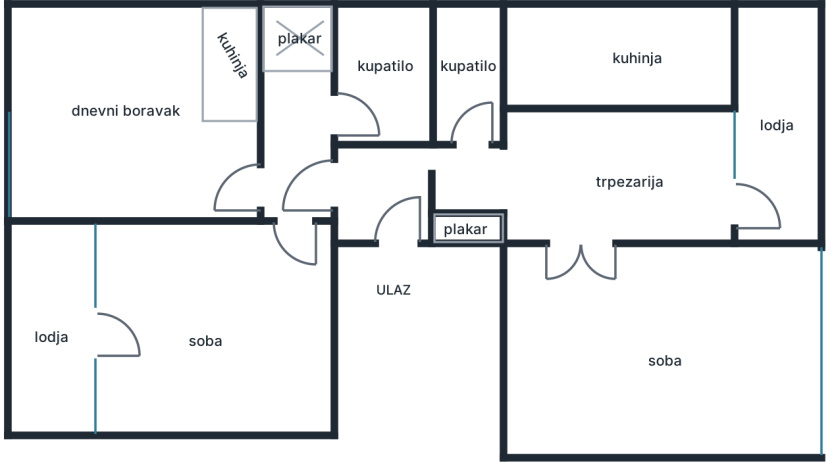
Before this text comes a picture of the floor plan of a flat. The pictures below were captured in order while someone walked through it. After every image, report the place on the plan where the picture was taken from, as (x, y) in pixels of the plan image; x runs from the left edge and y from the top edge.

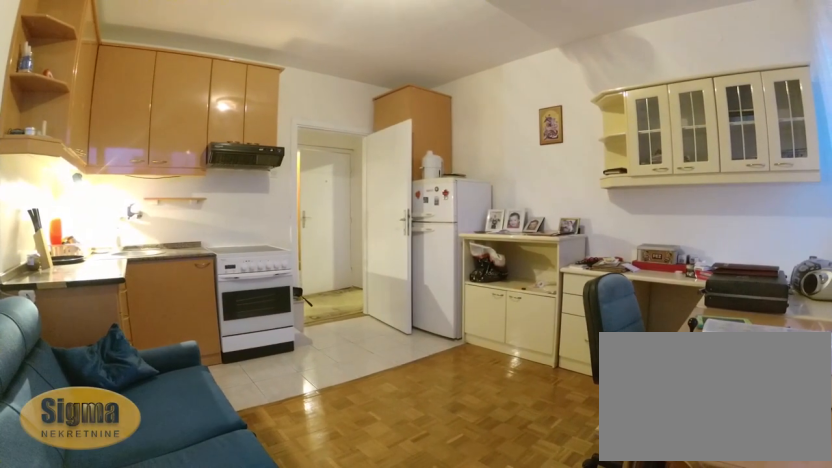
(30, 31)
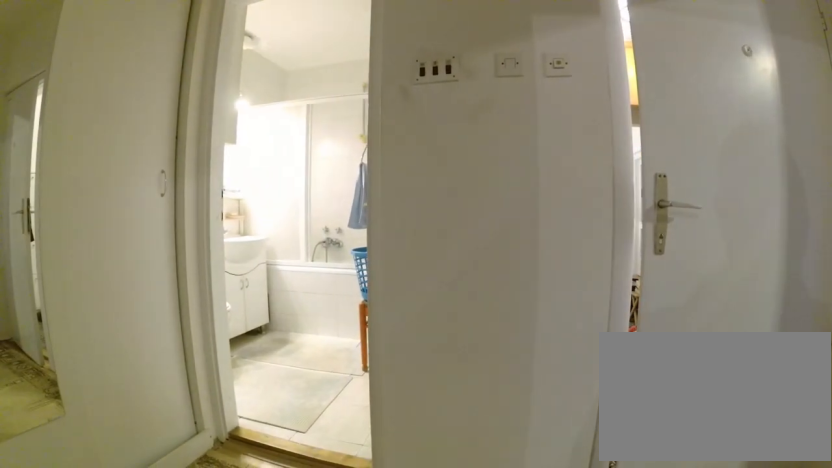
(245, 190)
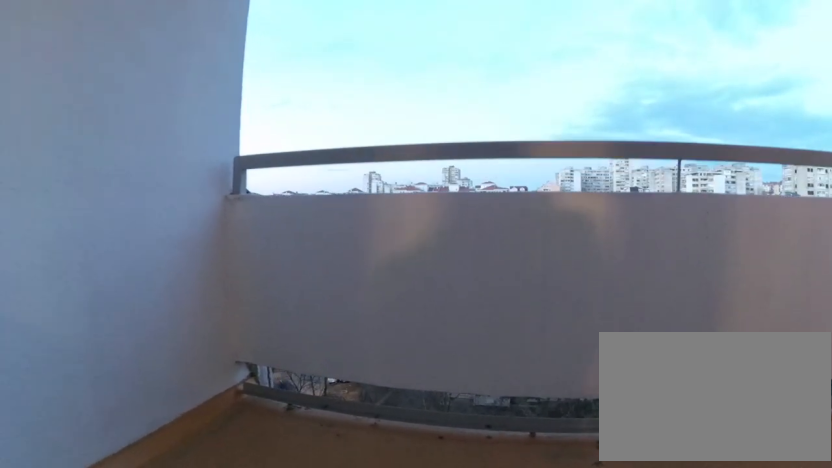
(91, 377)
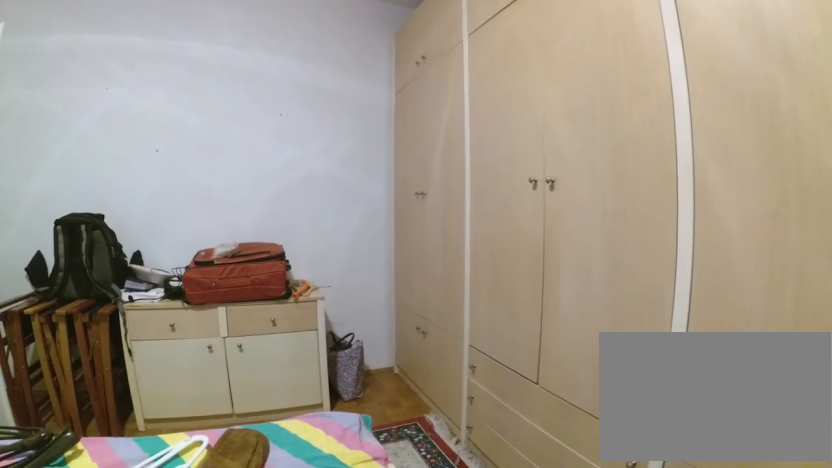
(154, 356)
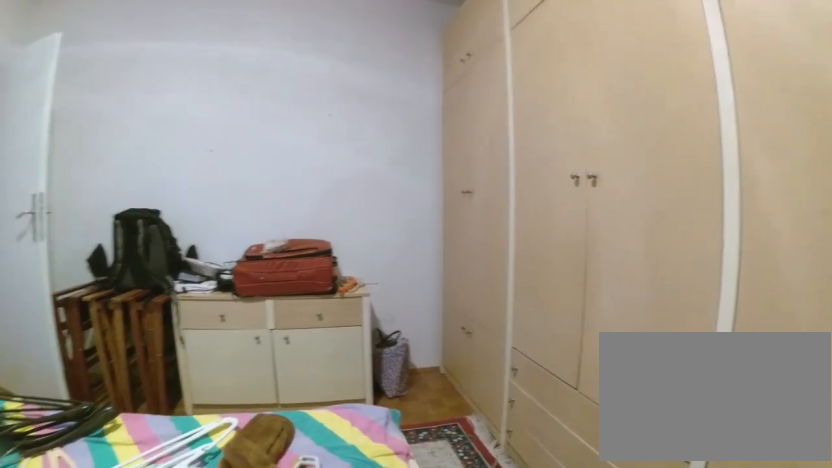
(159, 356)
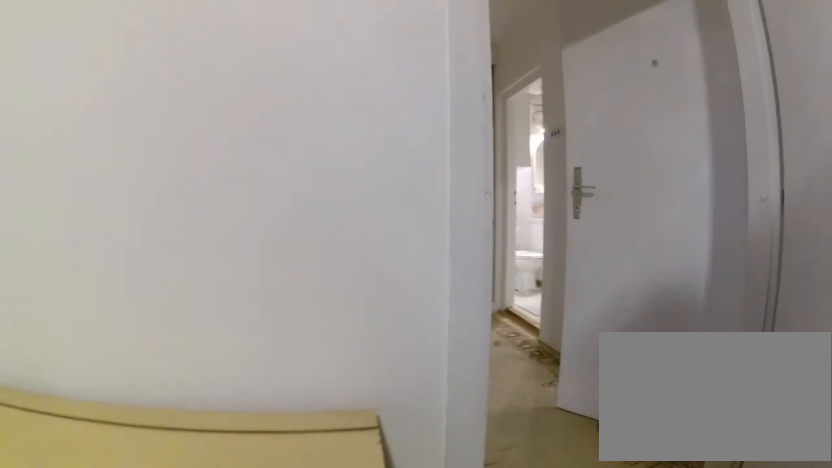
(285, 320)
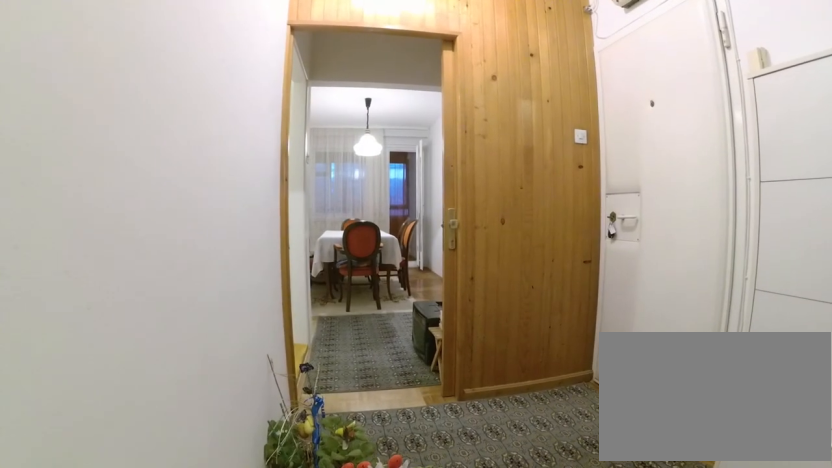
(319, 190)
